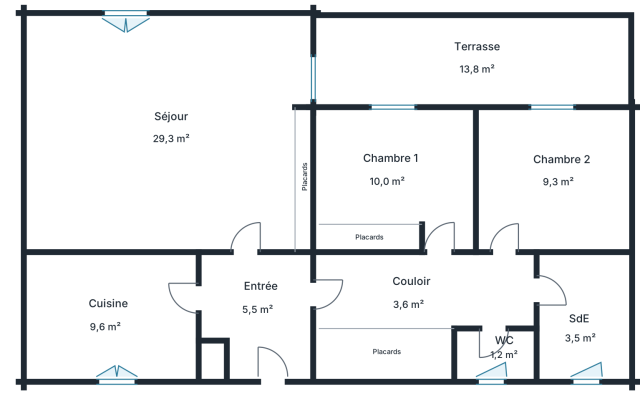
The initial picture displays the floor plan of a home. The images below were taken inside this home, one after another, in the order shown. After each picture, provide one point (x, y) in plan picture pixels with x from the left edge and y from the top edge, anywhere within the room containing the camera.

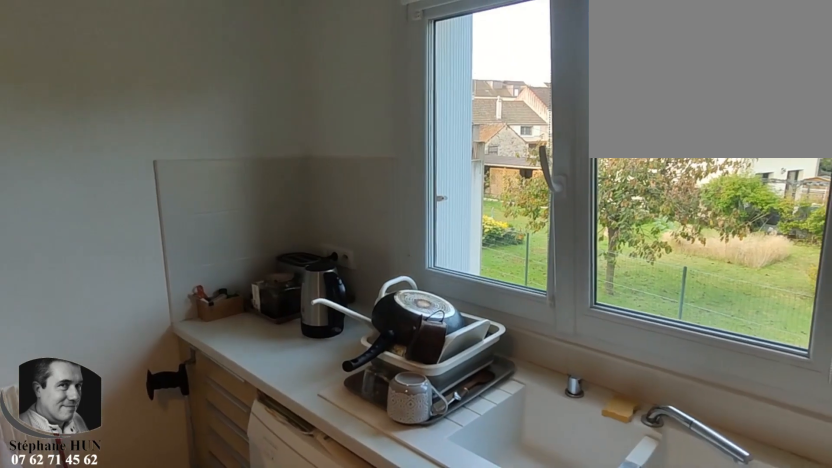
(111, 316)
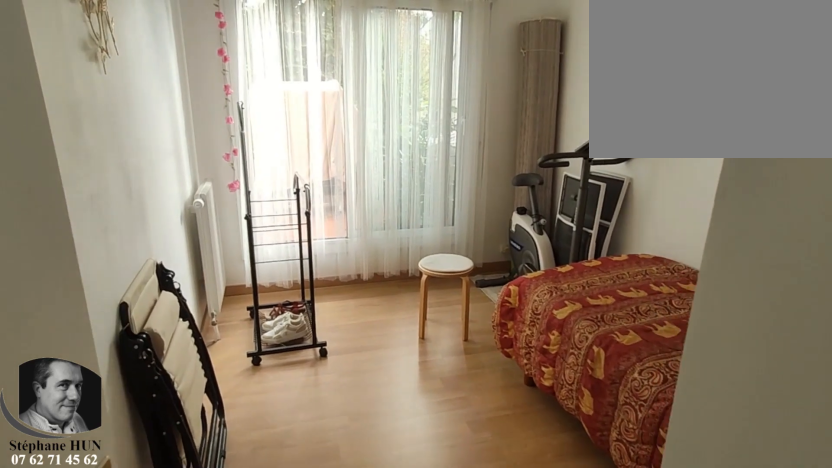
(554, 182)
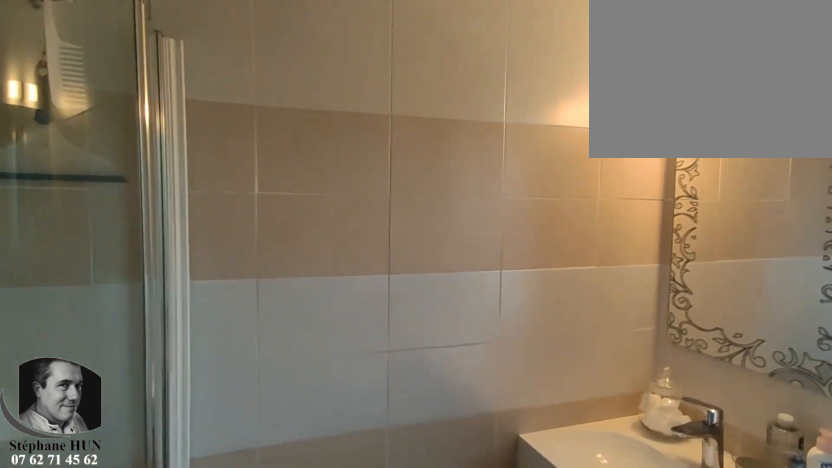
(582, 316)
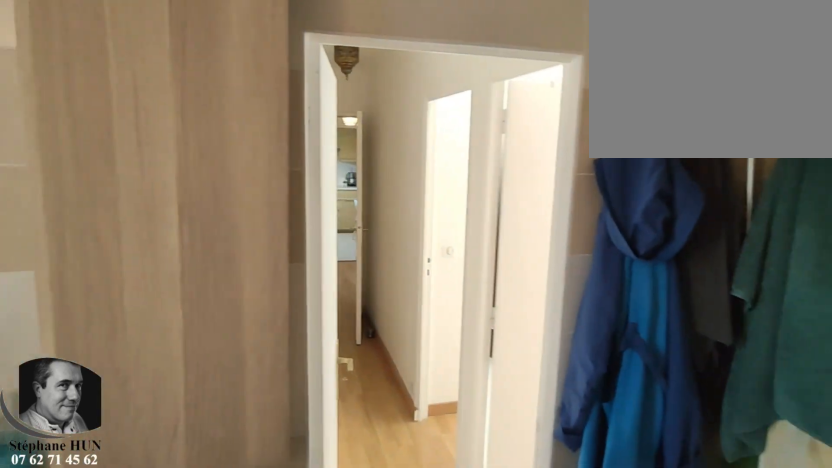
(582, 316)
